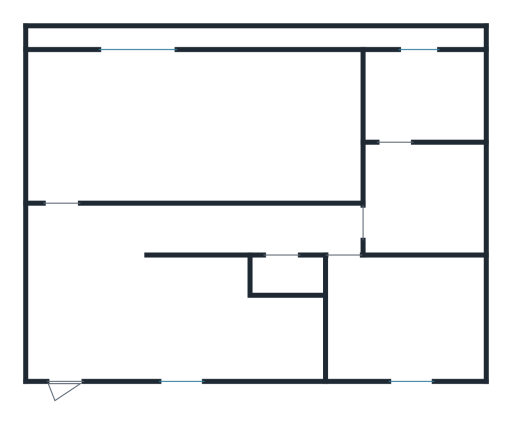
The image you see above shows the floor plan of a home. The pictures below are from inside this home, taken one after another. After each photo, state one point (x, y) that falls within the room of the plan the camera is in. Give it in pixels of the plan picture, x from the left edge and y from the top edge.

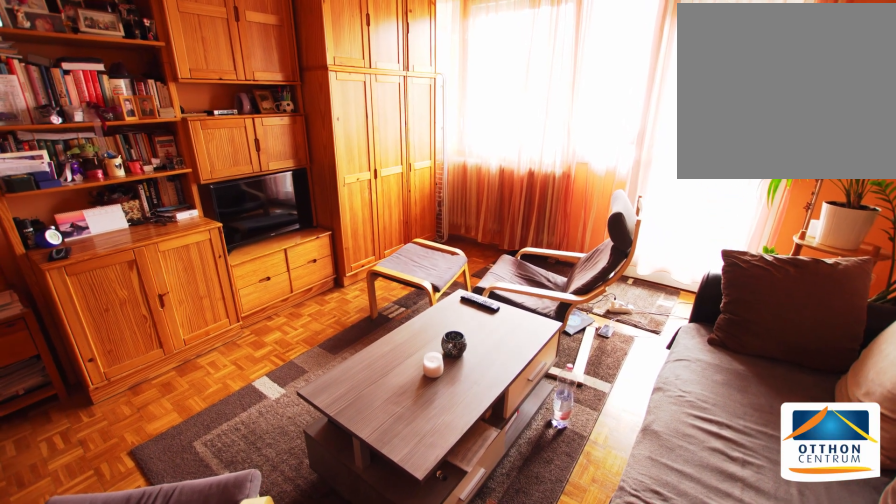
(190, 122)
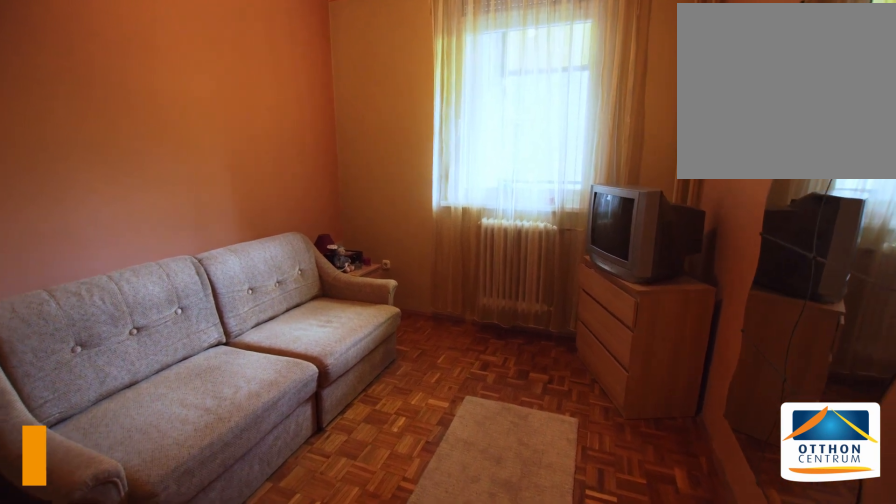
(409, 317)
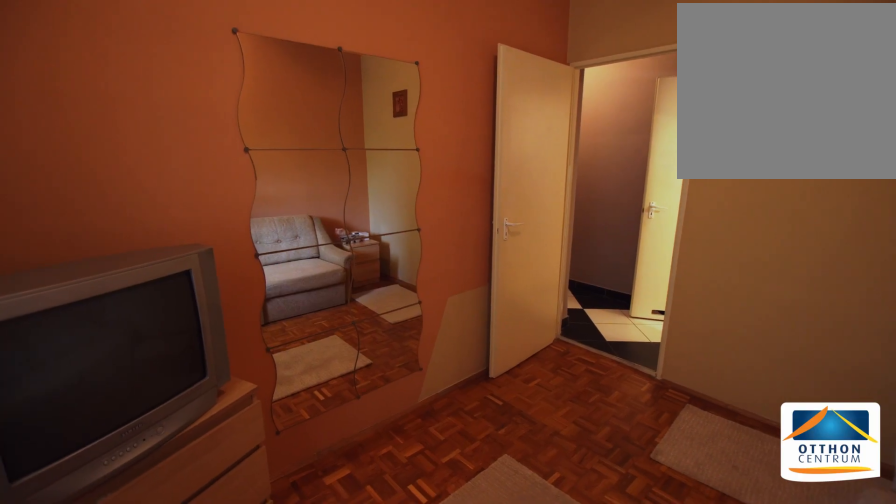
(409, 318)
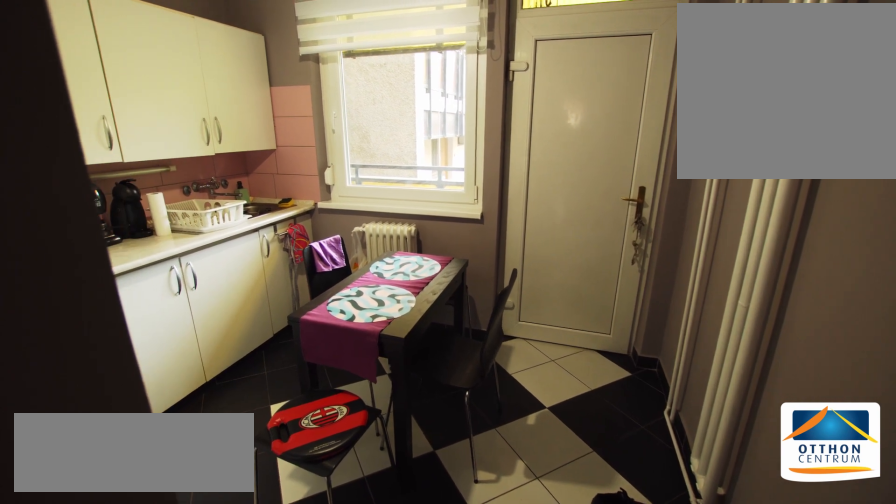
(177, 317)
